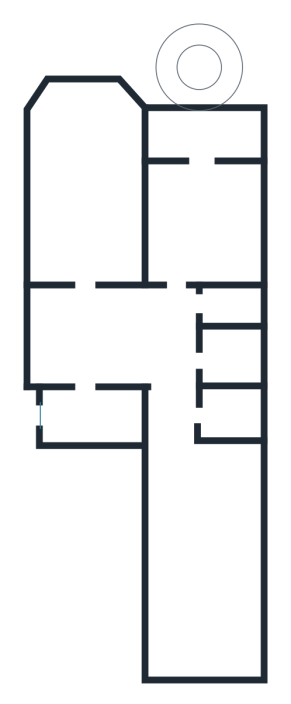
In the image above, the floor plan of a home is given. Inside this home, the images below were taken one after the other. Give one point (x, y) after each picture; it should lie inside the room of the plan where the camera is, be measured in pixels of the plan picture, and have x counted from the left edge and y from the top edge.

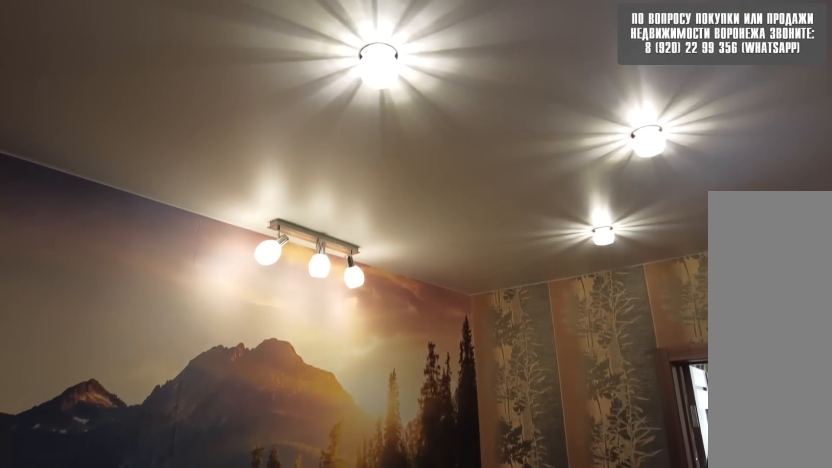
(92, 347)
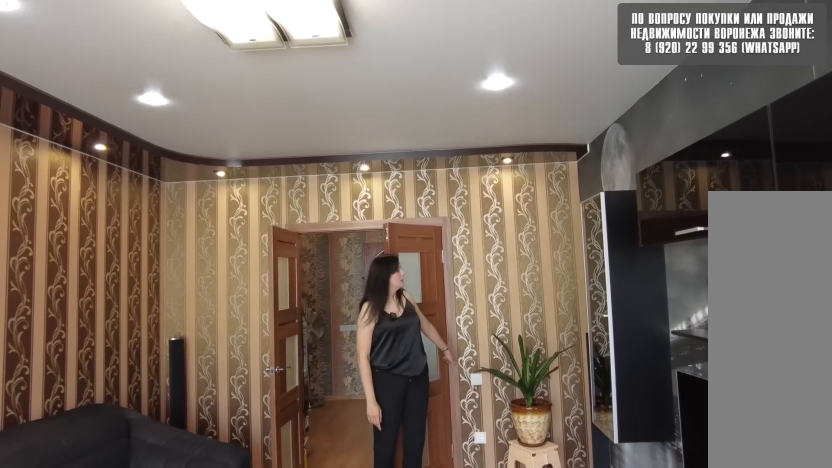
(84, 248)
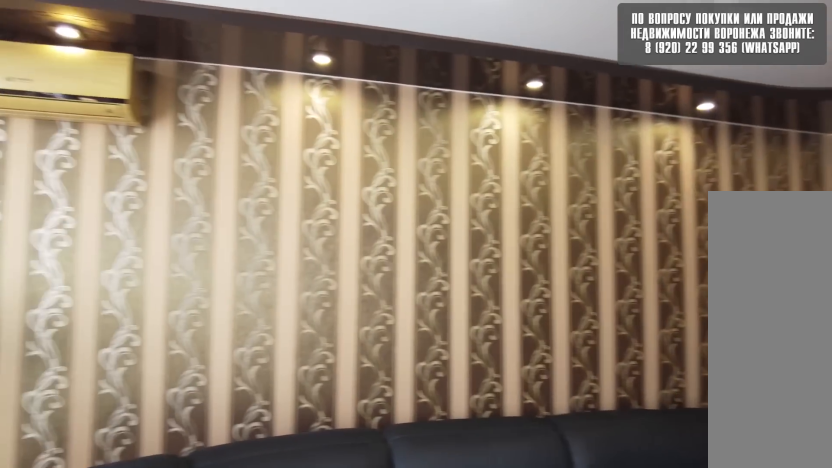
(84, 248)
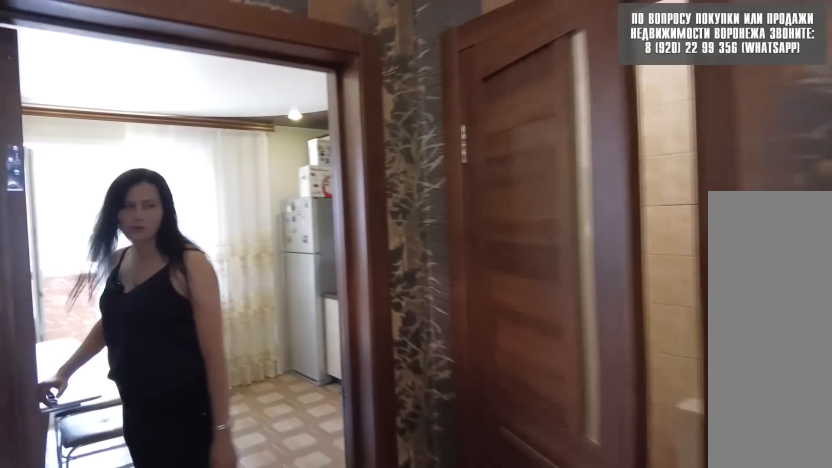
(88, 354)
